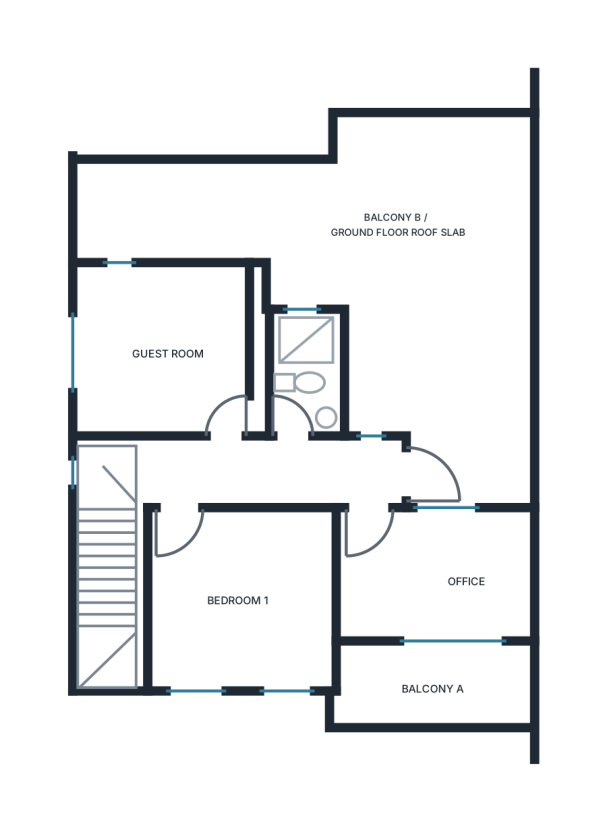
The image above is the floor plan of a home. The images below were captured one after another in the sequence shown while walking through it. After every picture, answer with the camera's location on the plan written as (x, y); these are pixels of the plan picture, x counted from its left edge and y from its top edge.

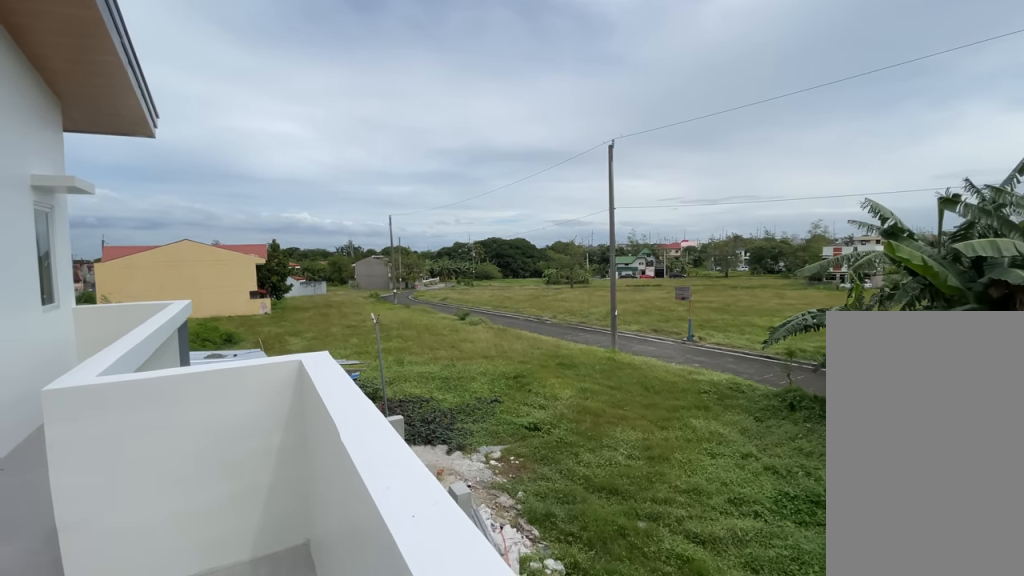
(485, 410)
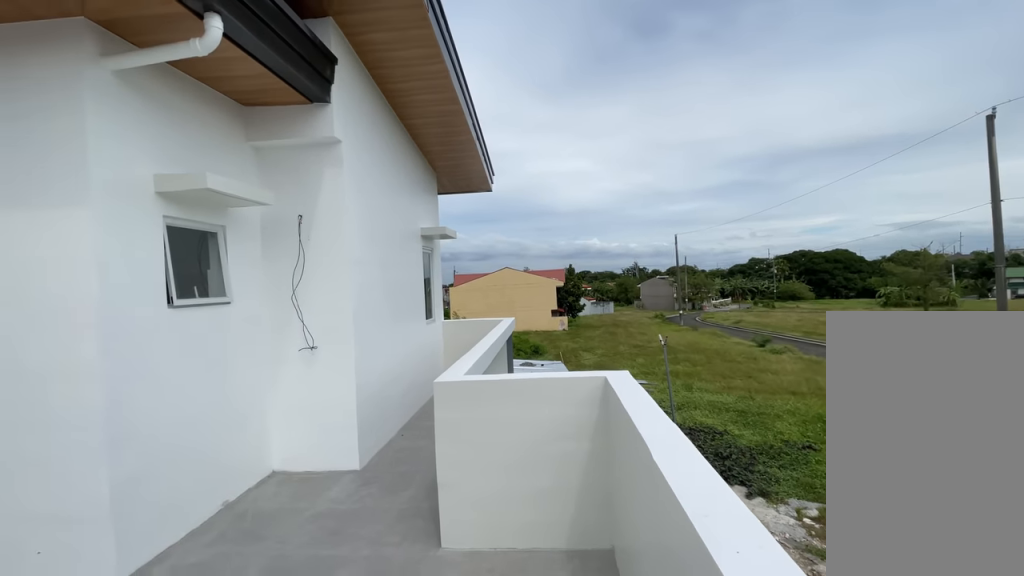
(484, 413)
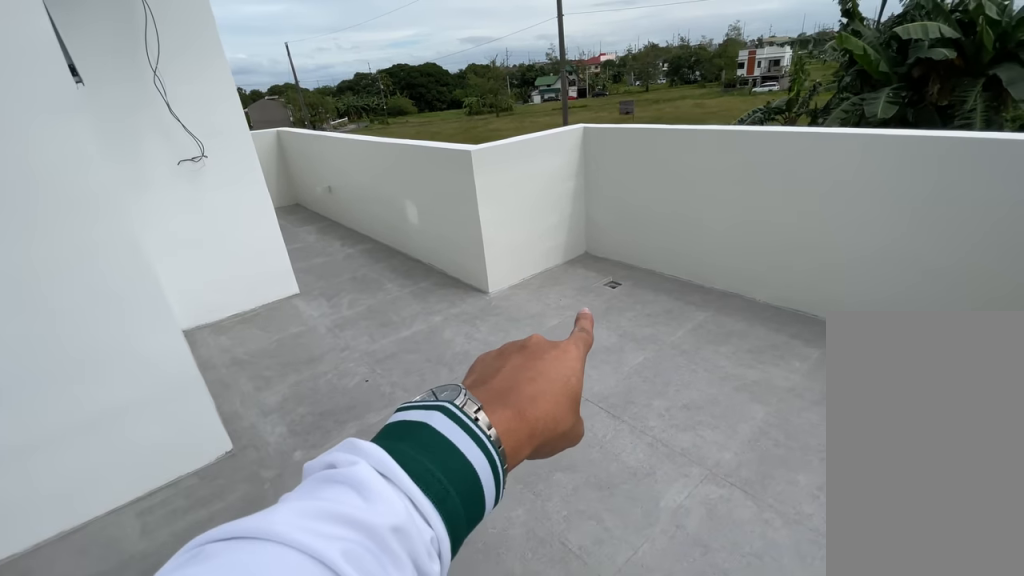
(428, 262)
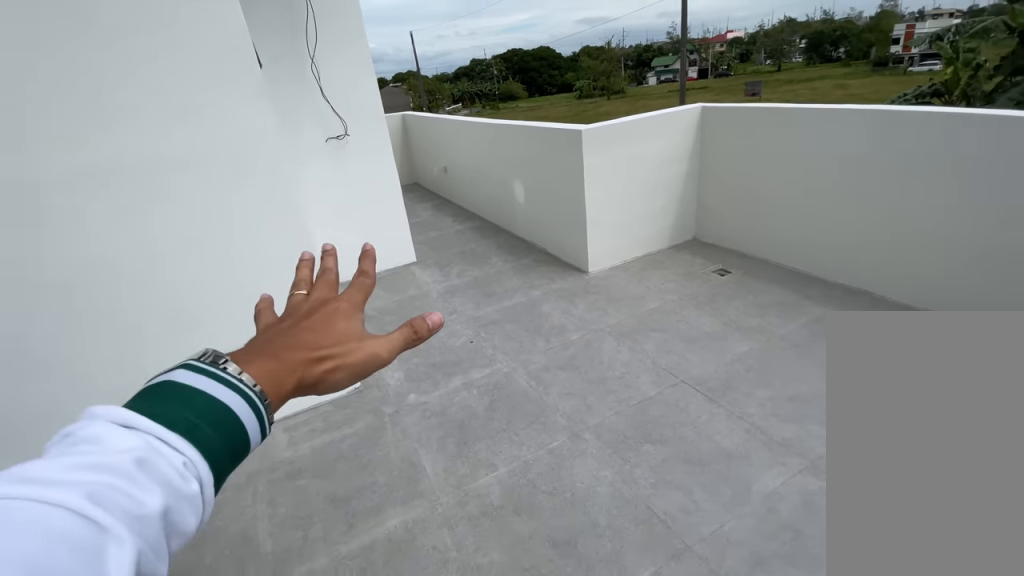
(429, 262)
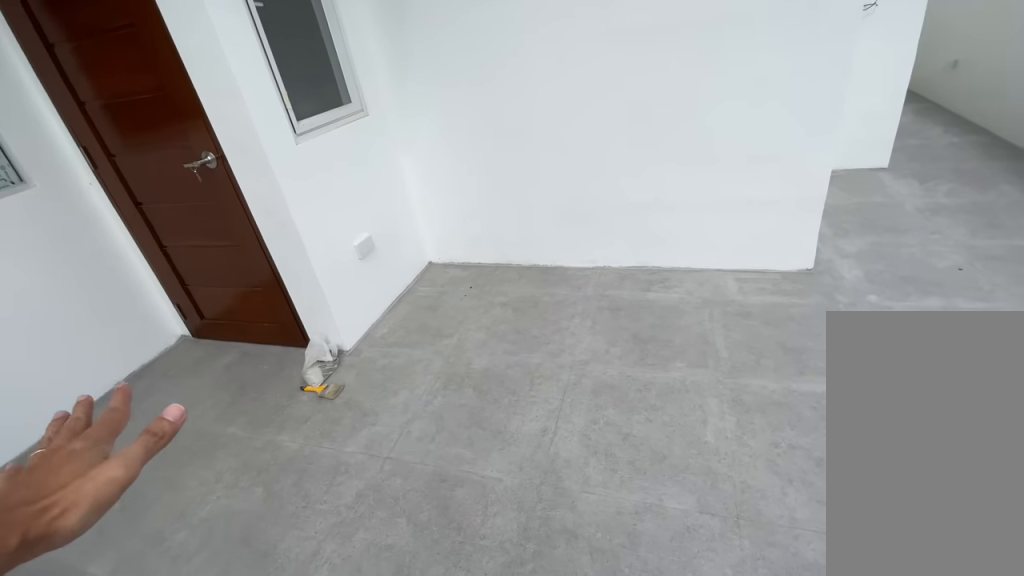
(428, 261)
